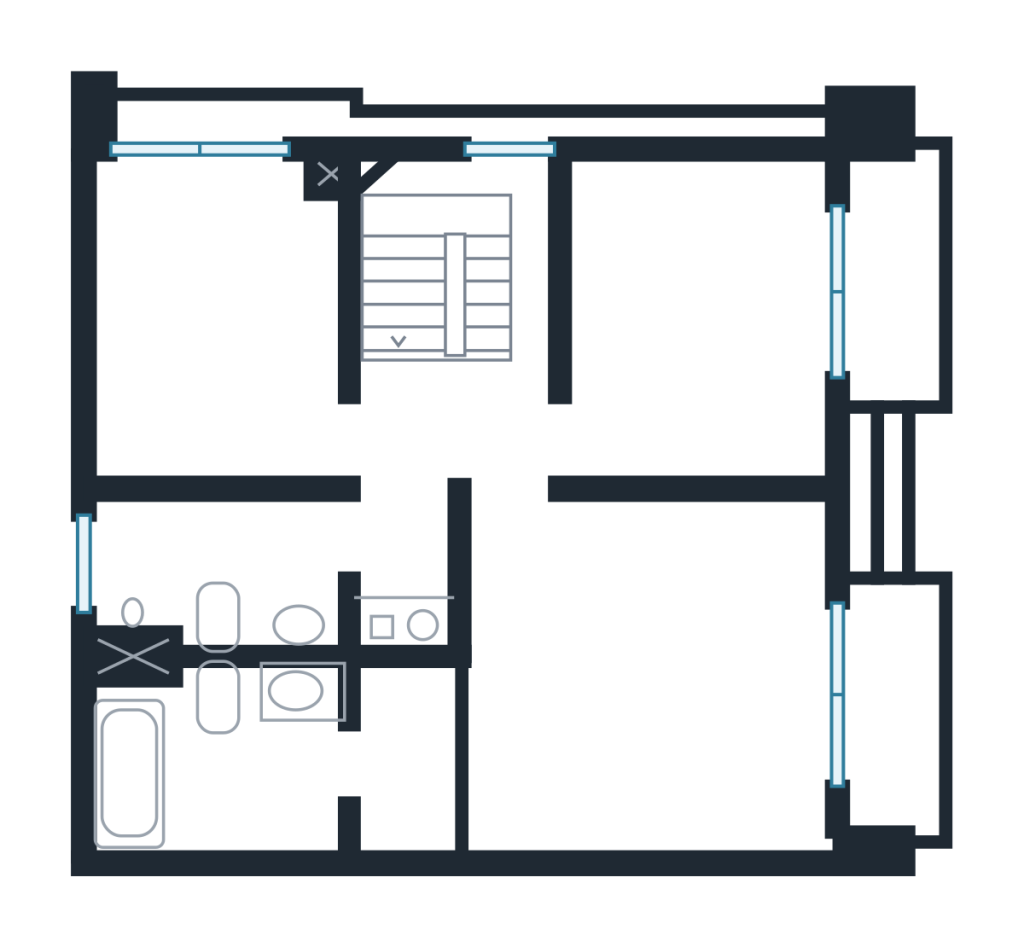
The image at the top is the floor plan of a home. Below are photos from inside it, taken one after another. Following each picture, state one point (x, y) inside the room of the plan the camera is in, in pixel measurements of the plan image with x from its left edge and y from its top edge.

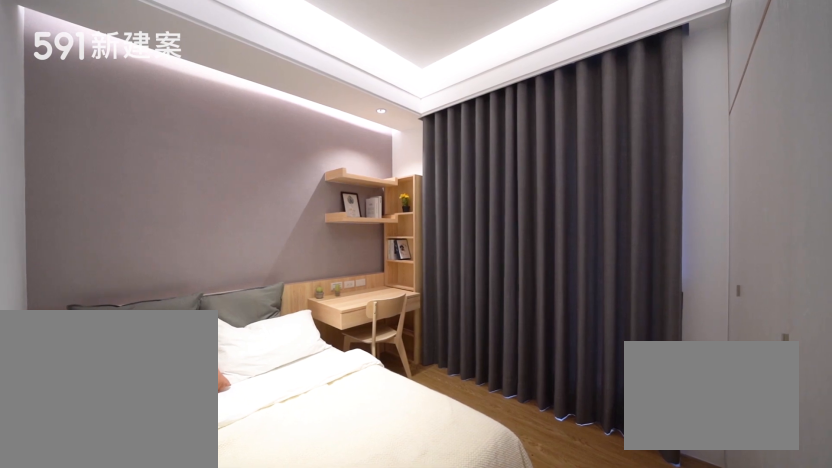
(700, 316)
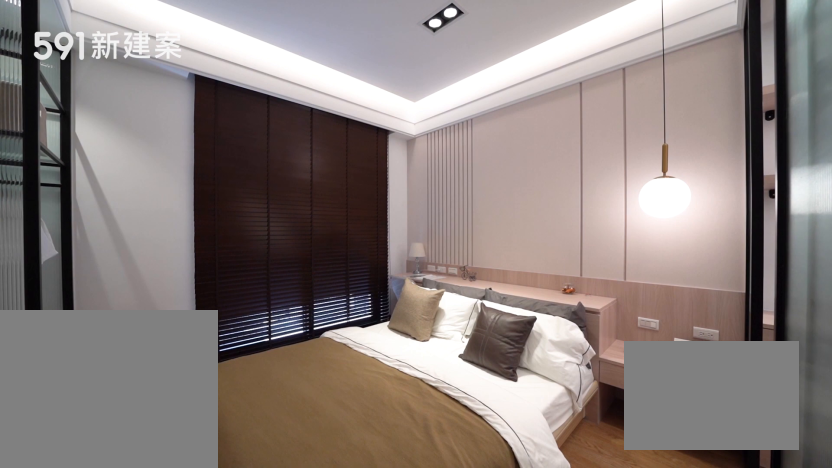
(609, 689)
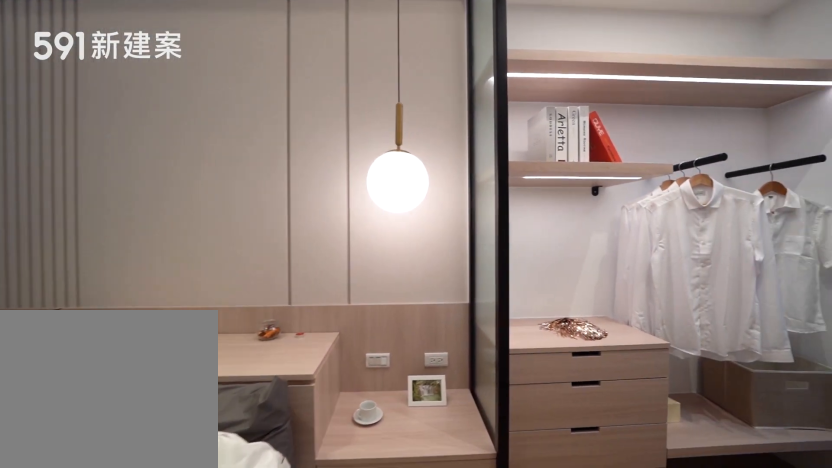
(609, 689)
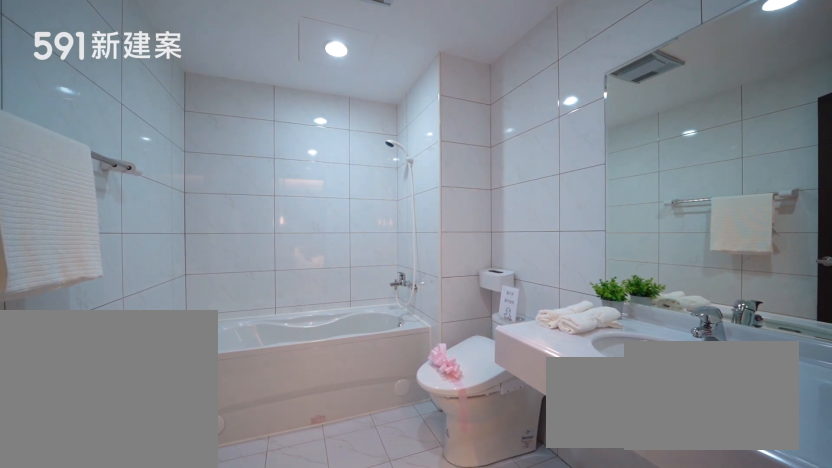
(212, 762)
